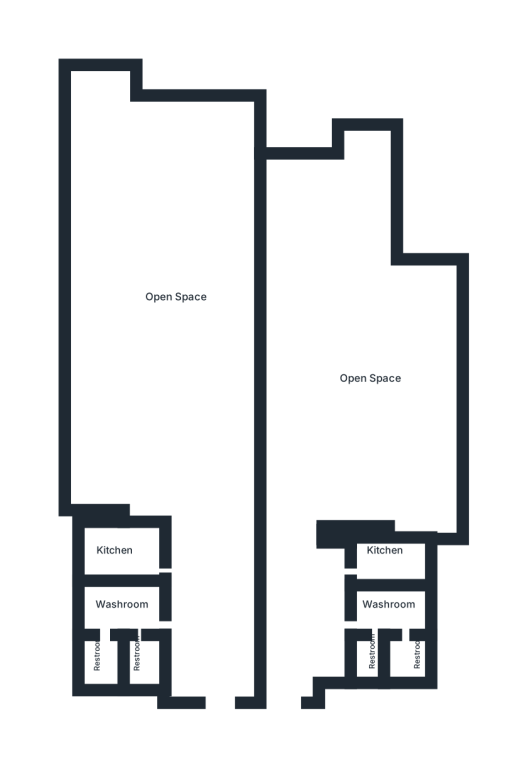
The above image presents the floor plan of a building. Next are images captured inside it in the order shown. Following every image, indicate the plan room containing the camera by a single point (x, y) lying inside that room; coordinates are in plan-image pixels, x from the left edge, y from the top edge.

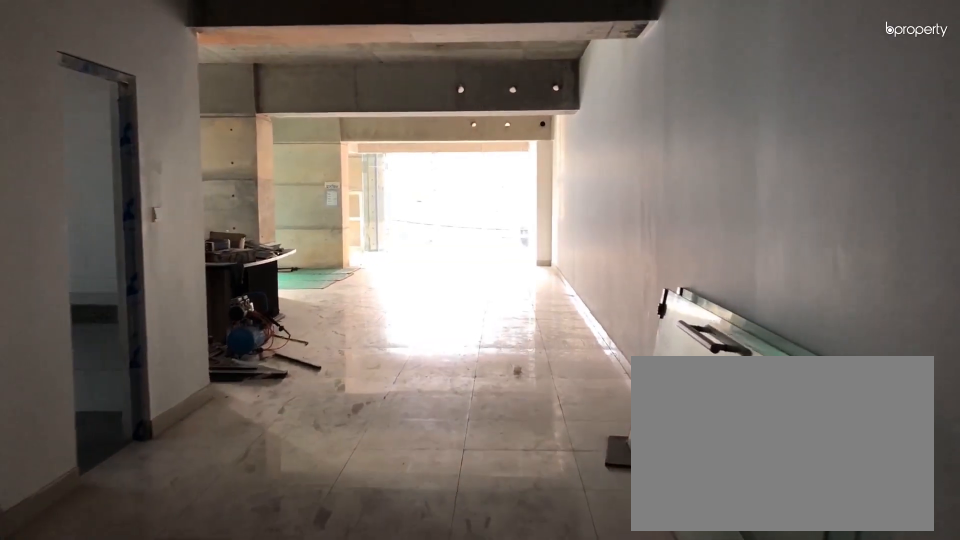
(219, 644)
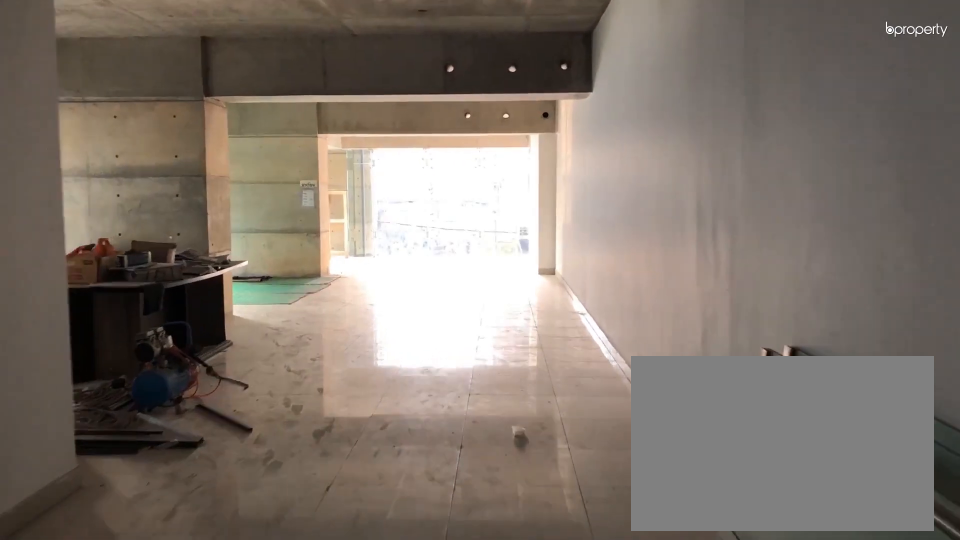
(219, 644)
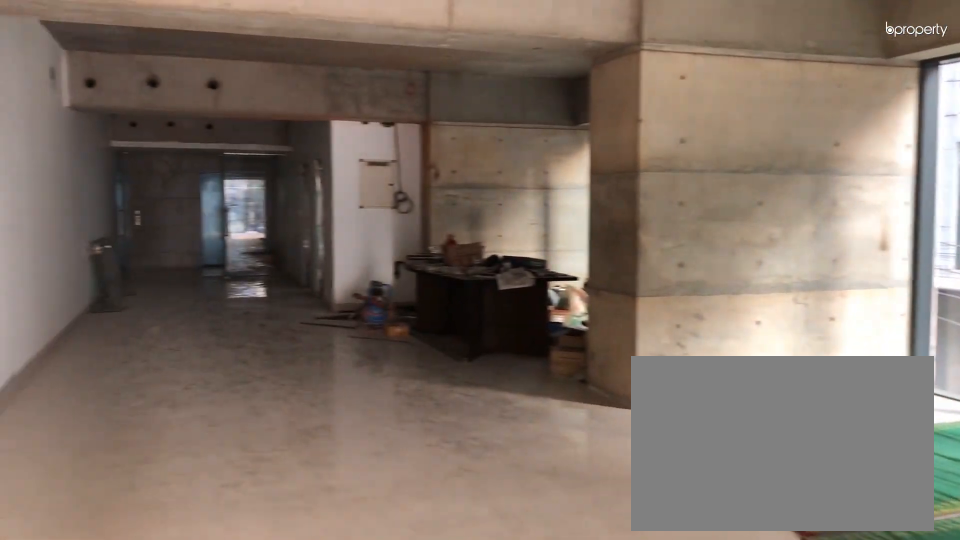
(174, 267)
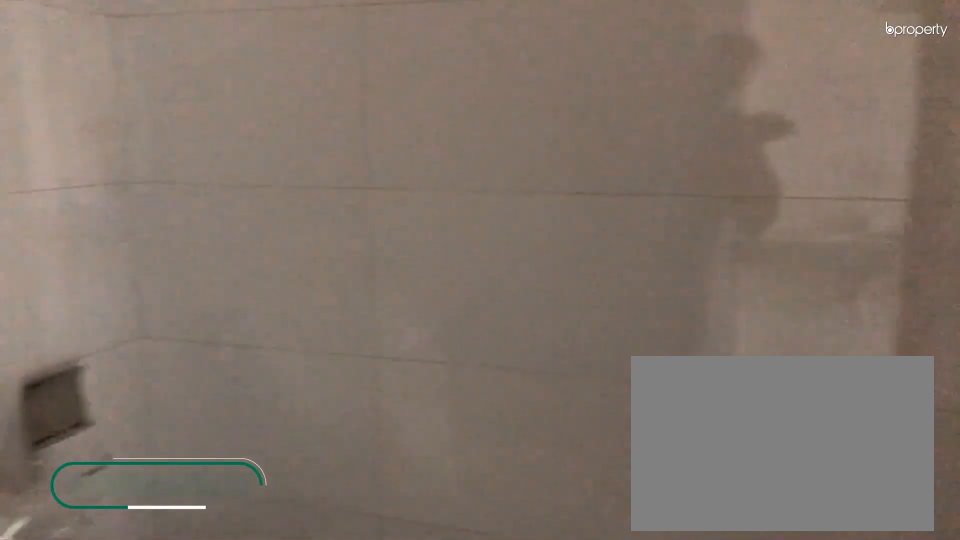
(141, 652)
